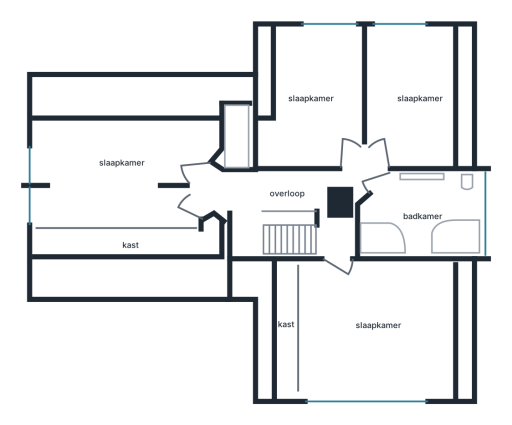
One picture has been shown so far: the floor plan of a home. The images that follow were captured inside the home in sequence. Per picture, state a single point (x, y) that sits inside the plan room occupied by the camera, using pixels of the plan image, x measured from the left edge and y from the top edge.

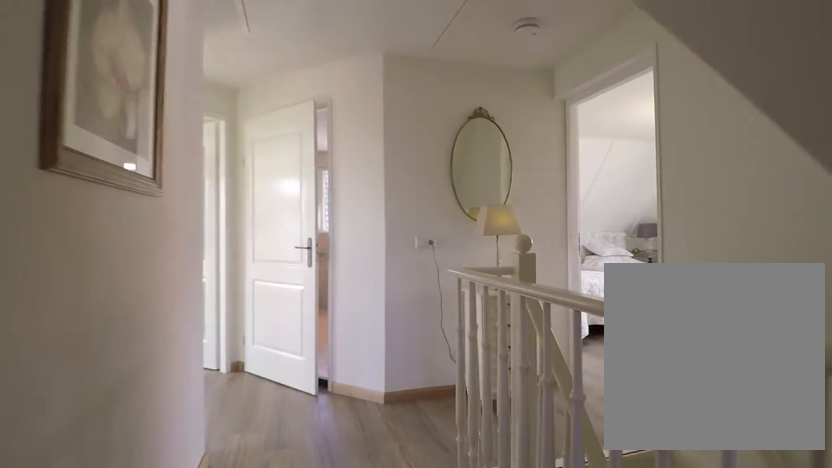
(299, 195)
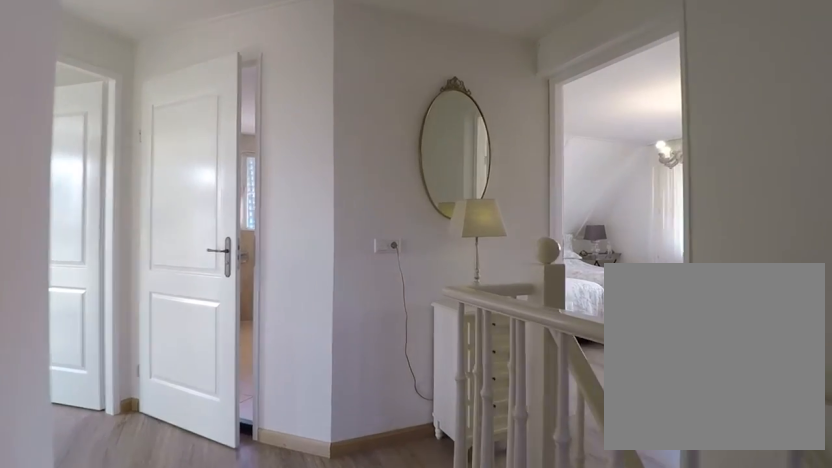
(299, 195)
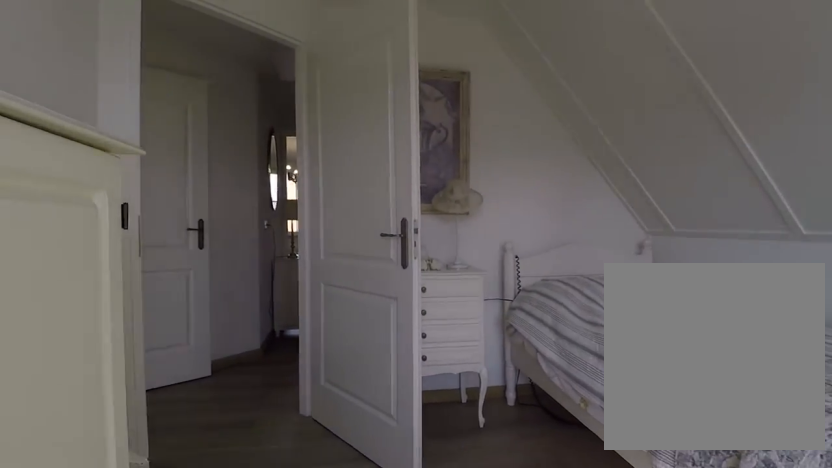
(315, 99)
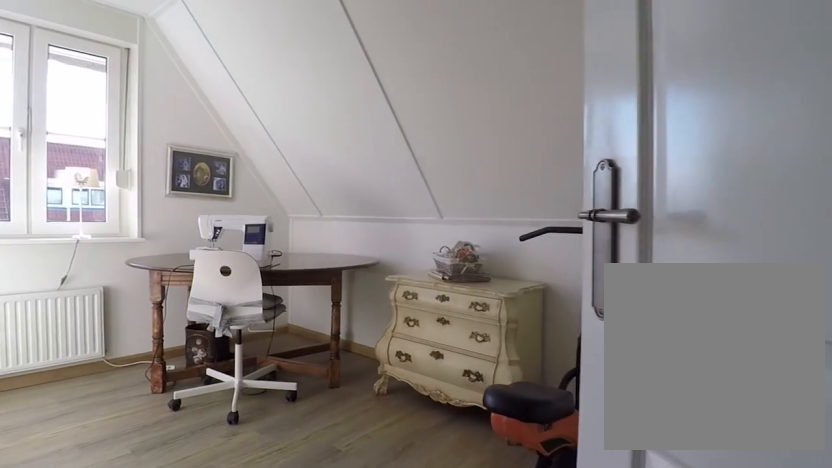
(413, 97)
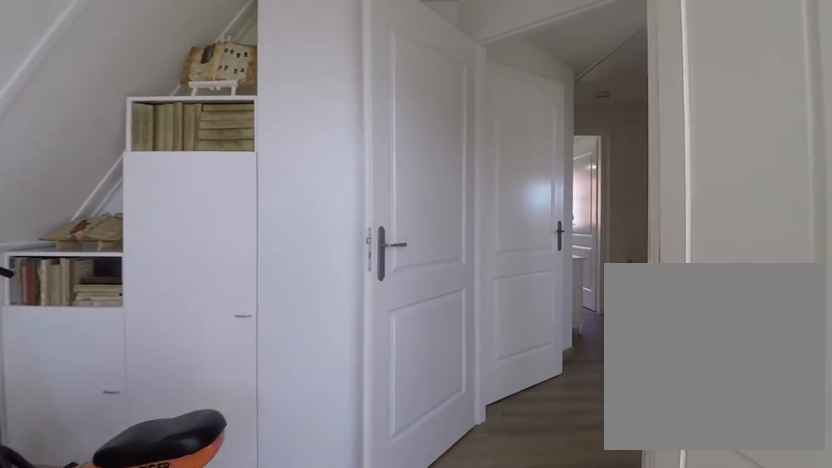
(413, 97)
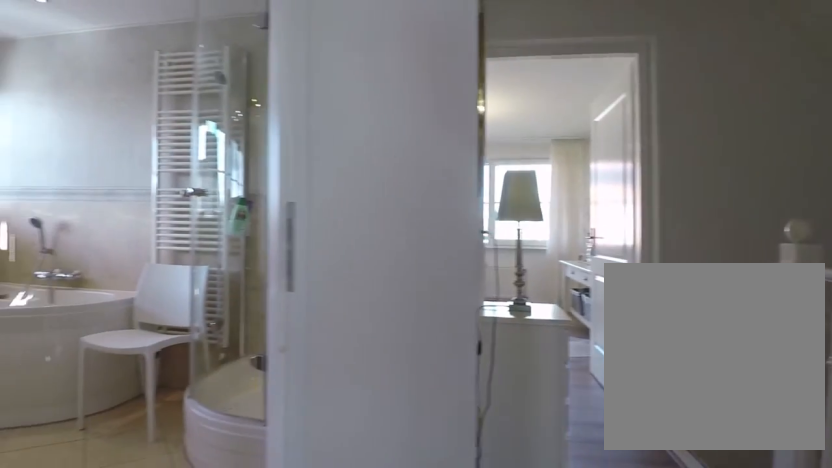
(300, 195)
